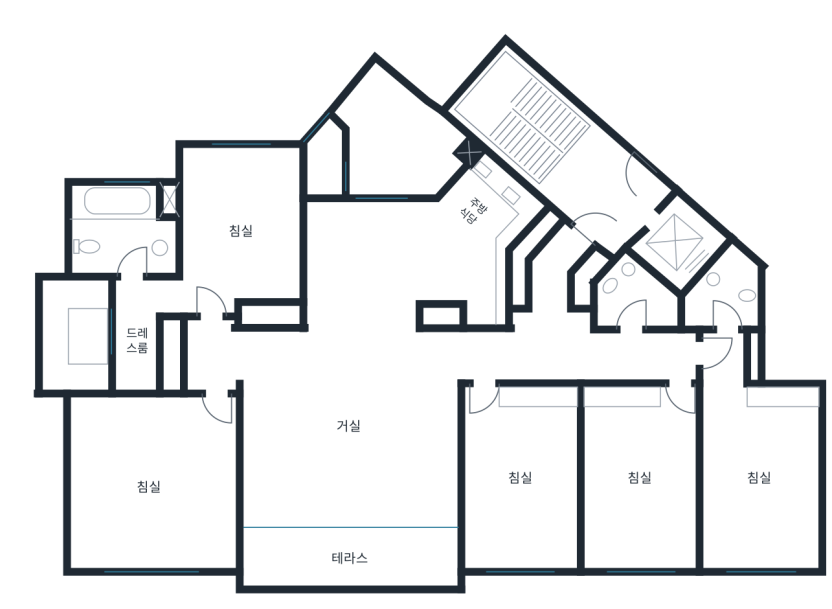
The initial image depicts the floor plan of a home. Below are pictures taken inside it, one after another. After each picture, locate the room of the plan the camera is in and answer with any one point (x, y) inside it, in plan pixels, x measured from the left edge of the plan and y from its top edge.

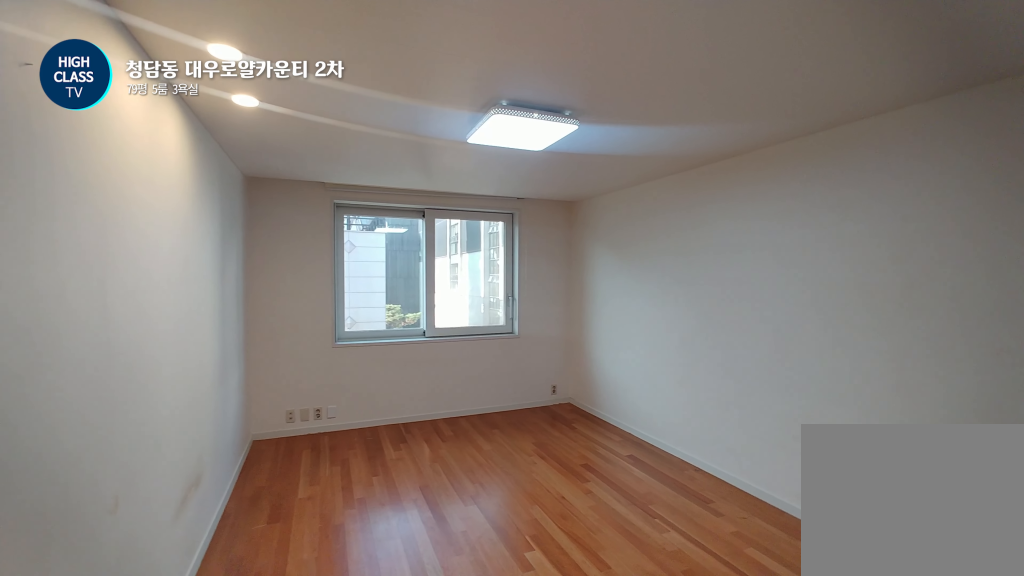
(643, 479)
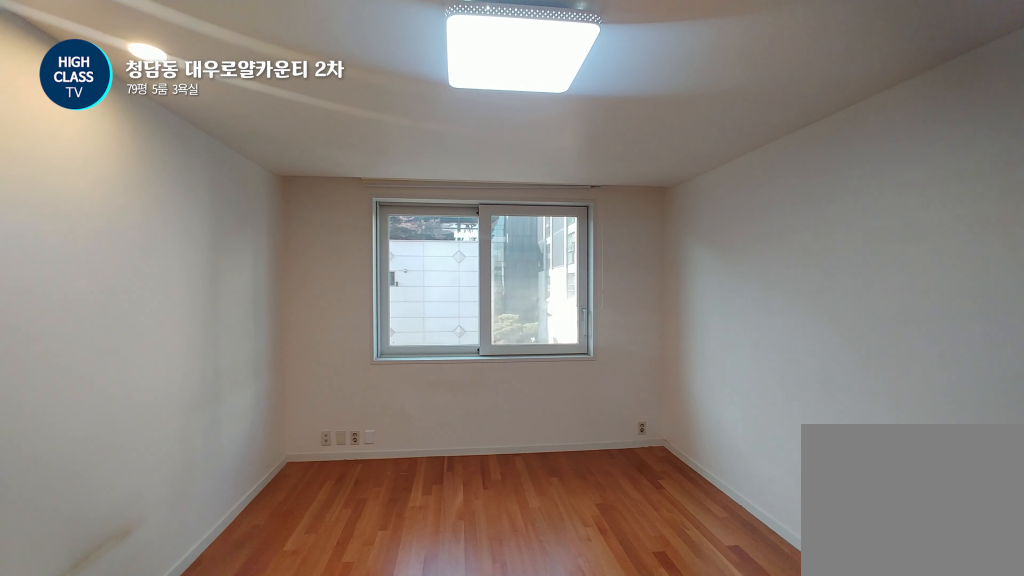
(643, 479)
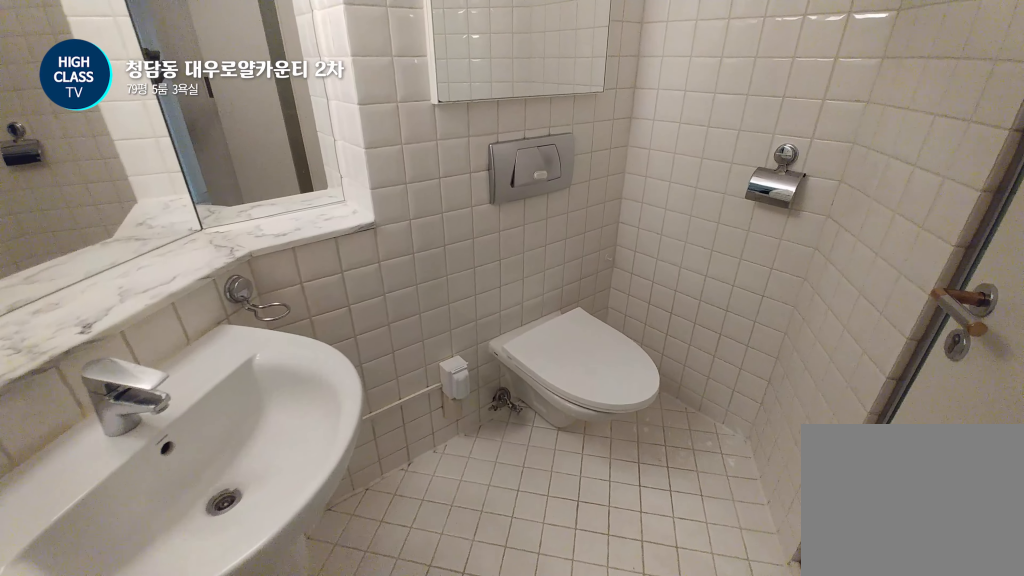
(633, 298)
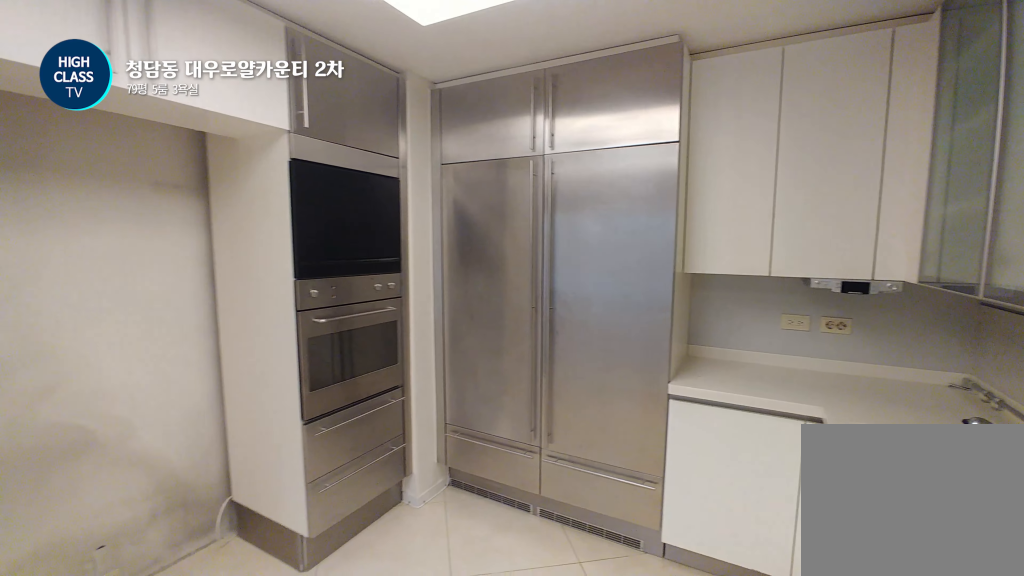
(417, 255)
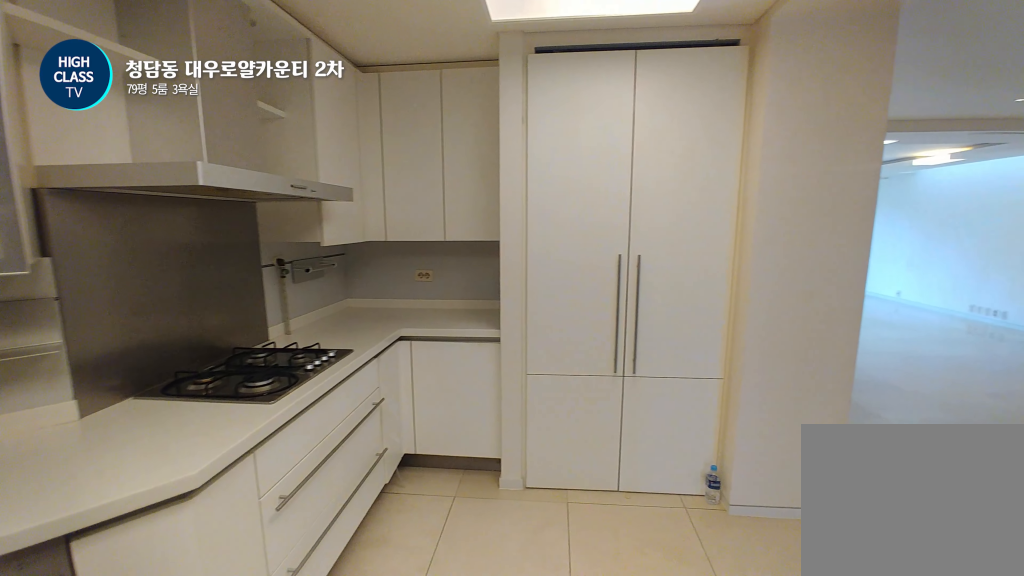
(417, 255)
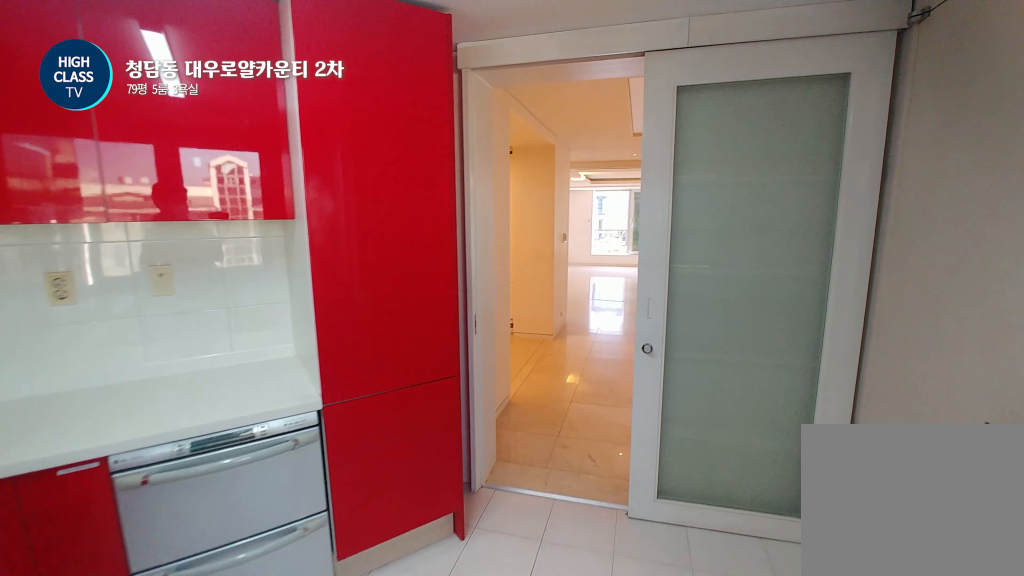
(400, 140)
